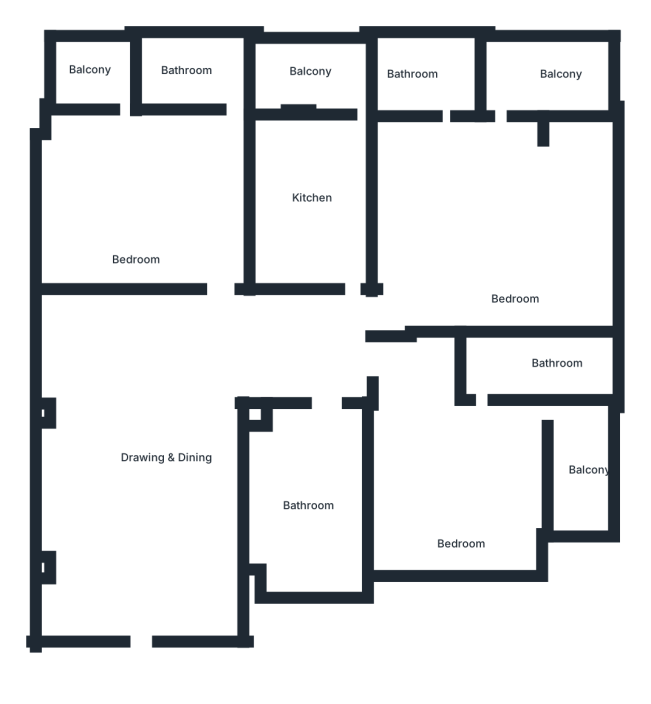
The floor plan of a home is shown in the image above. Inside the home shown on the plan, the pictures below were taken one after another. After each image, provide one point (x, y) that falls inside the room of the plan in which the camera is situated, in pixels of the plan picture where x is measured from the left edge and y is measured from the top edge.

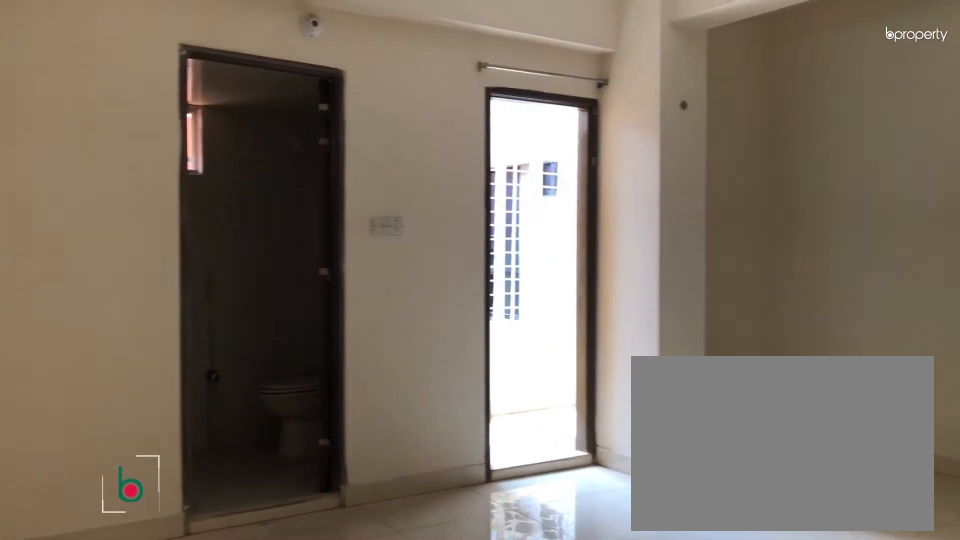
(514, 247)
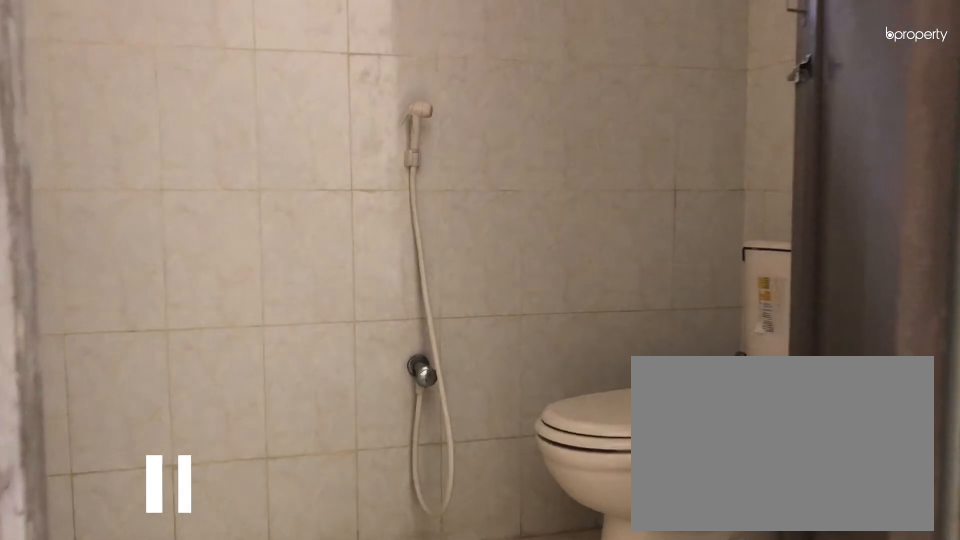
(428, 70)
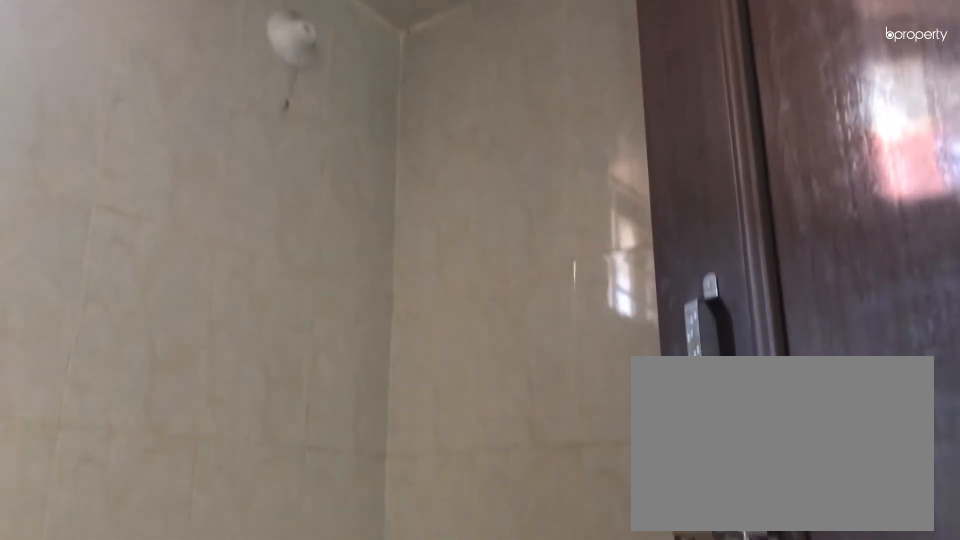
(428, 70)
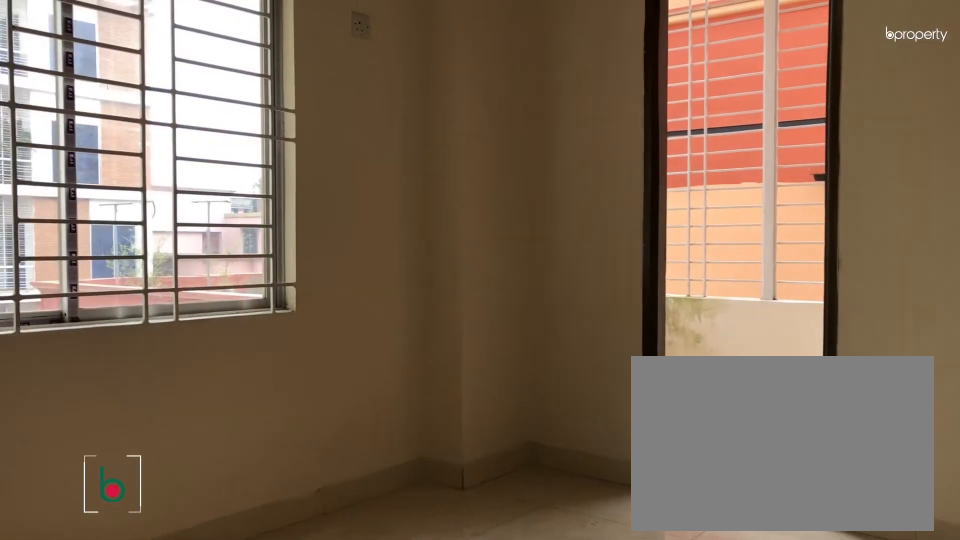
(146, 209)
